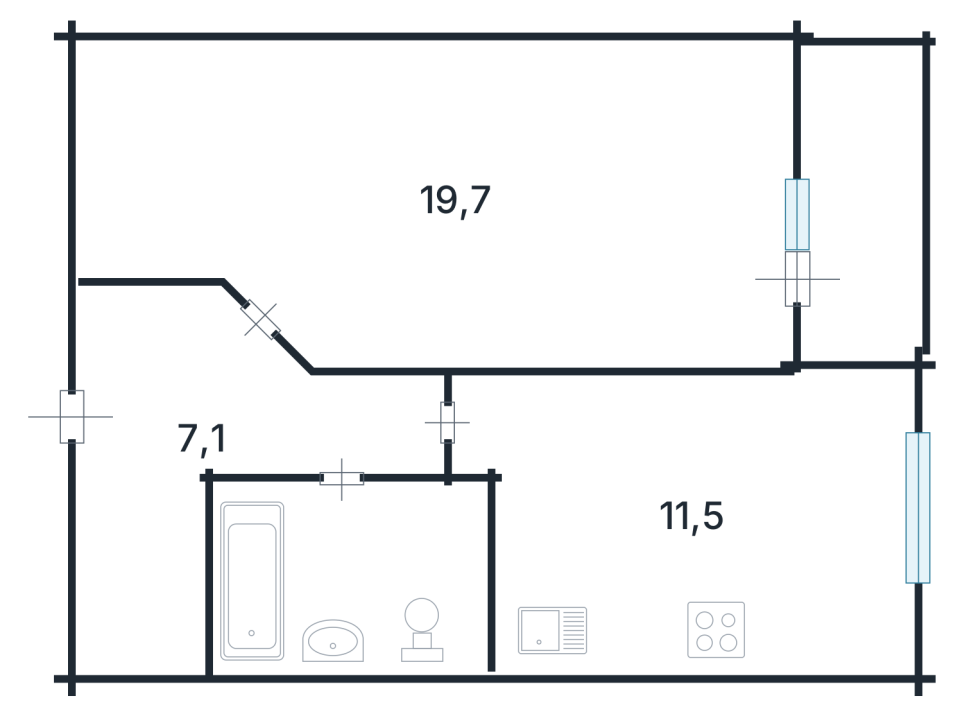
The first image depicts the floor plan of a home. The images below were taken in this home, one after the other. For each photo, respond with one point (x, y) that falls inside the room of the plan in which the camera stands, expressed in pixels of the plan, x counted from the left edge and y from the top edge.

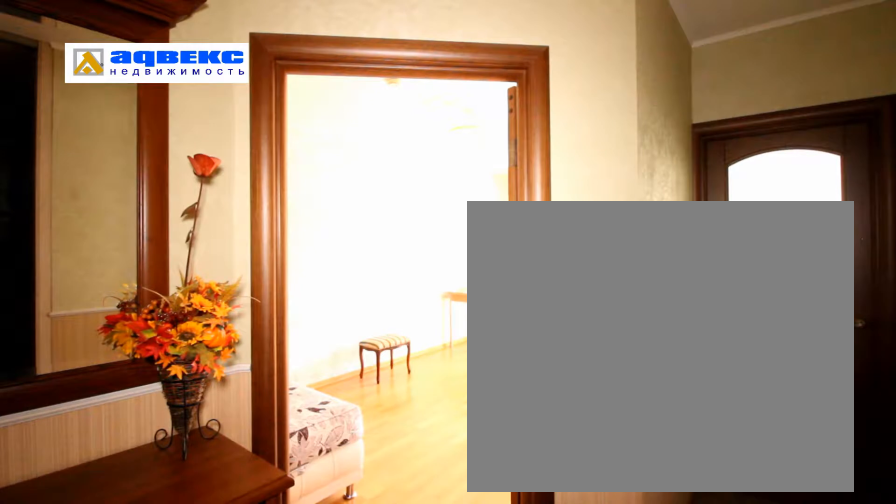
(282, 460)
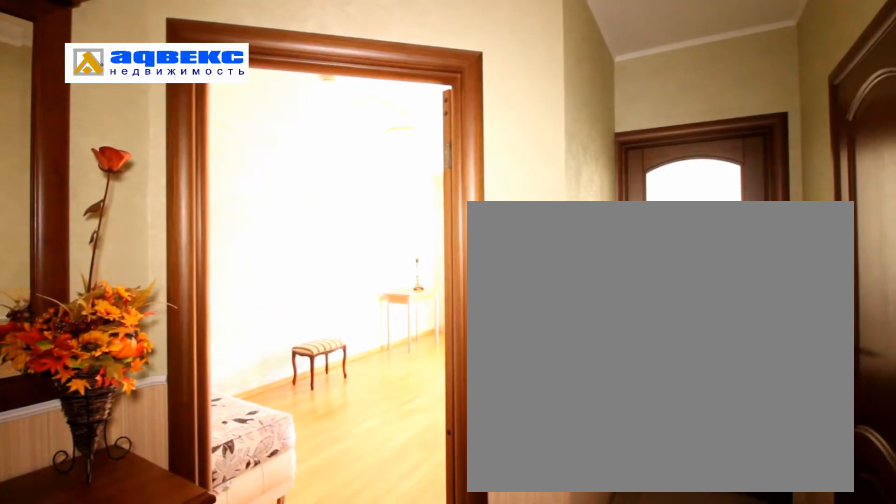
(282, 460)
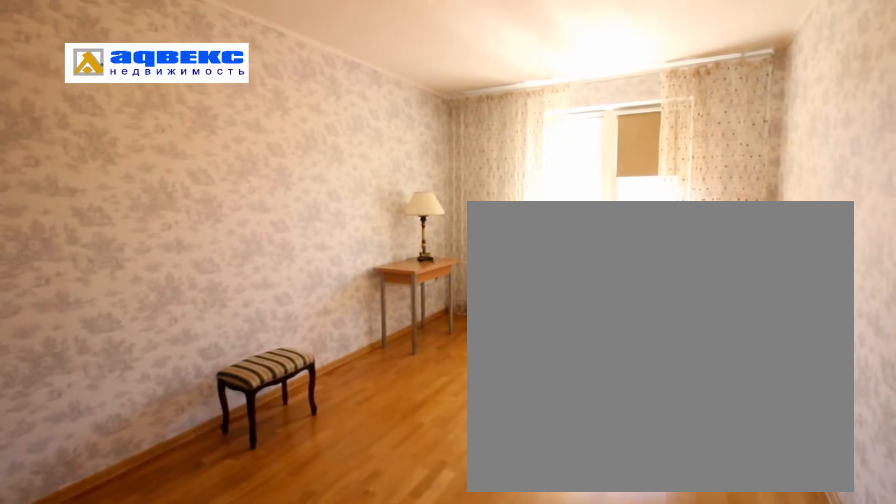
(520, 244)
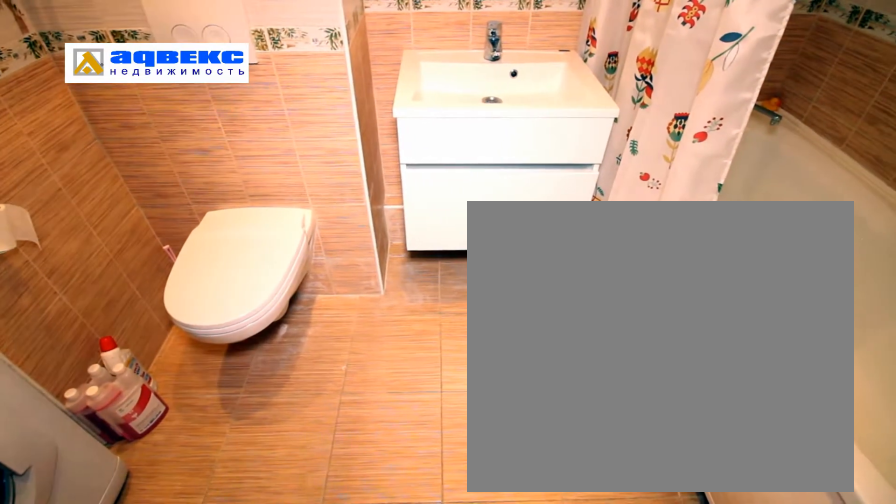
(342, 633)
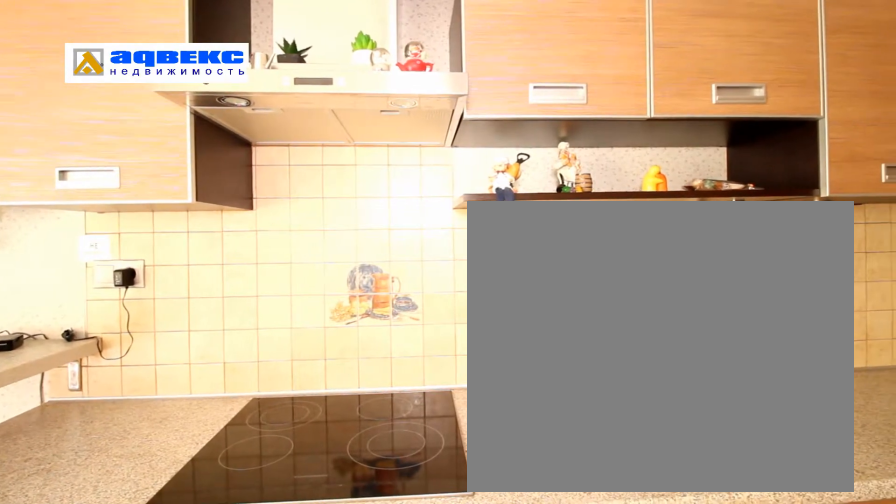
(629, 556)
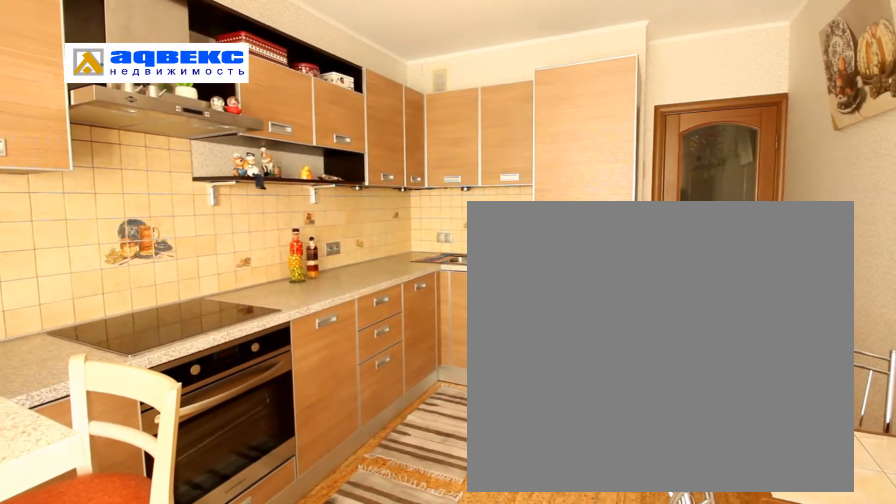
(629, 556)
